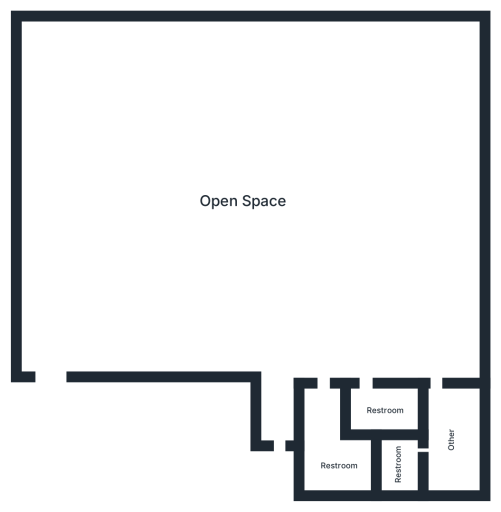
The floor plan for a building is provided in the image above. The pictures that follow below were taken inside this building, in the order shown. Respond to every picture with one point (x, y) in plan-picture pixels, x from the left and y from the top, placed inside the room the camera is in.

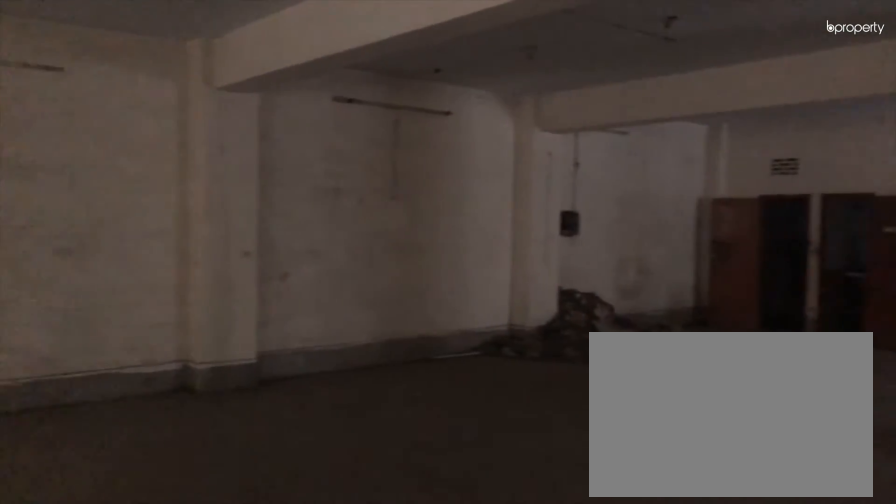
(247, 205)
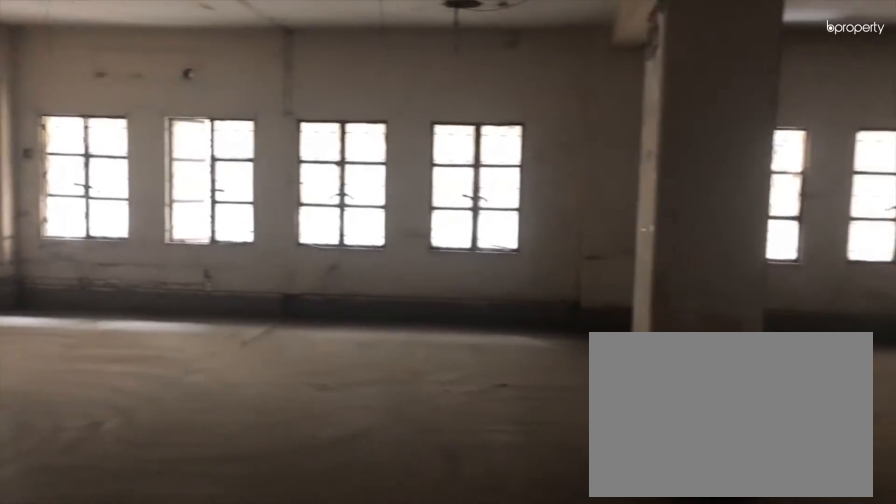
(247, 205)
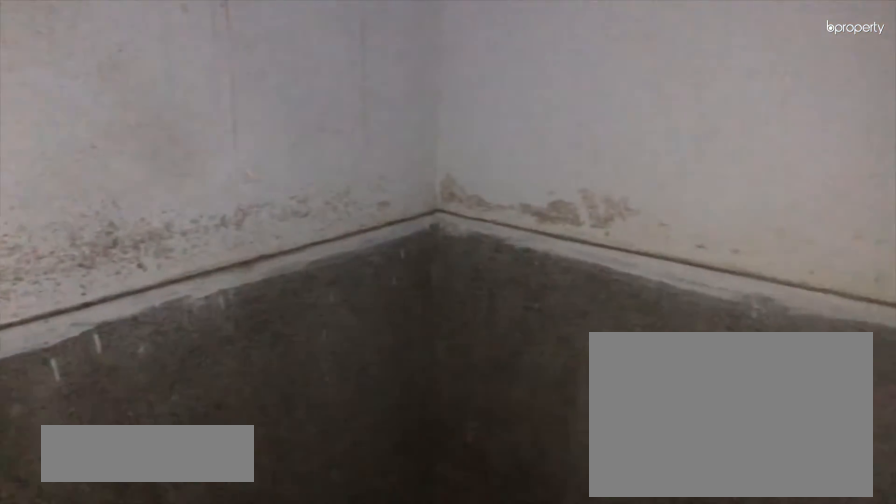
(388, 411)
